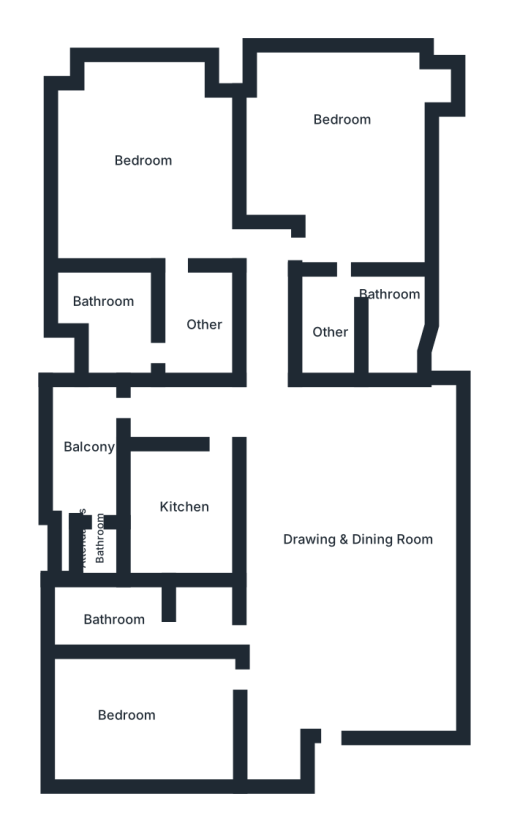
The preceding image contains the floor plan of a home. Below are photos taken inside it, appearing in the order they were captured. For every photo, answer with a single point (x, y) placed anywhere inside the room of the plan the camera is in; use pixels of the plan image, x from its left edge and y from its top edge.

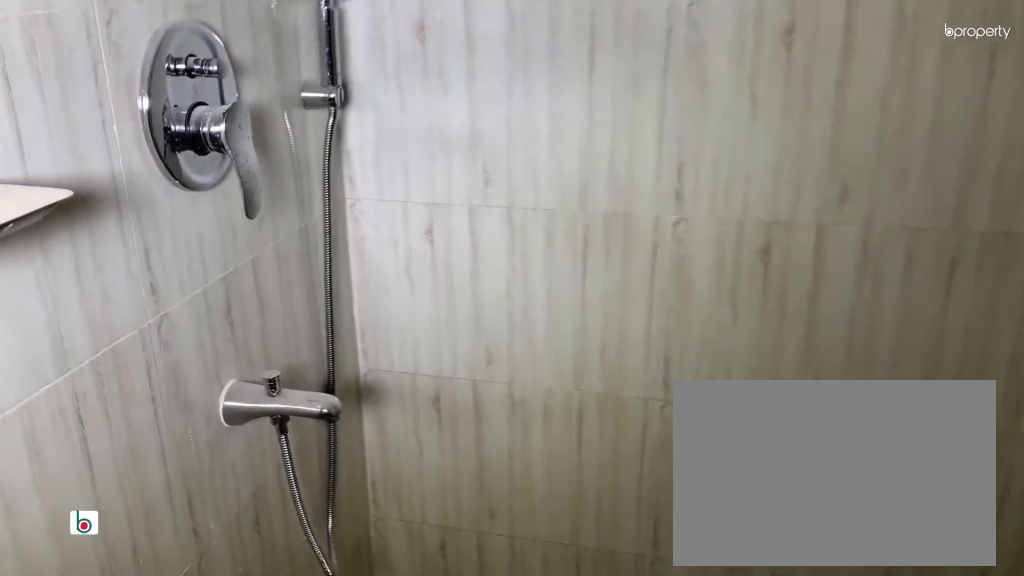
(118, 622)
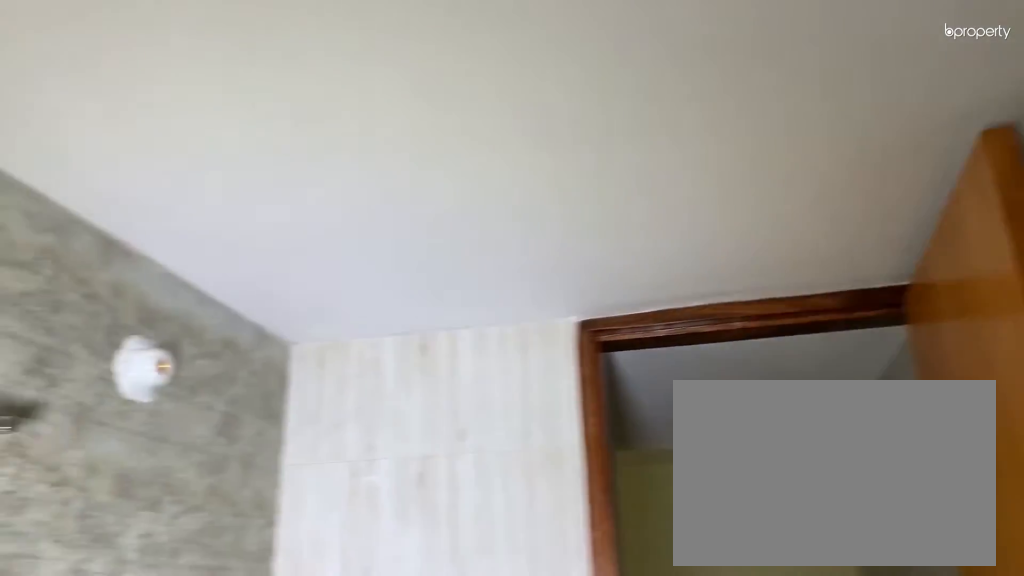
(118, 622)
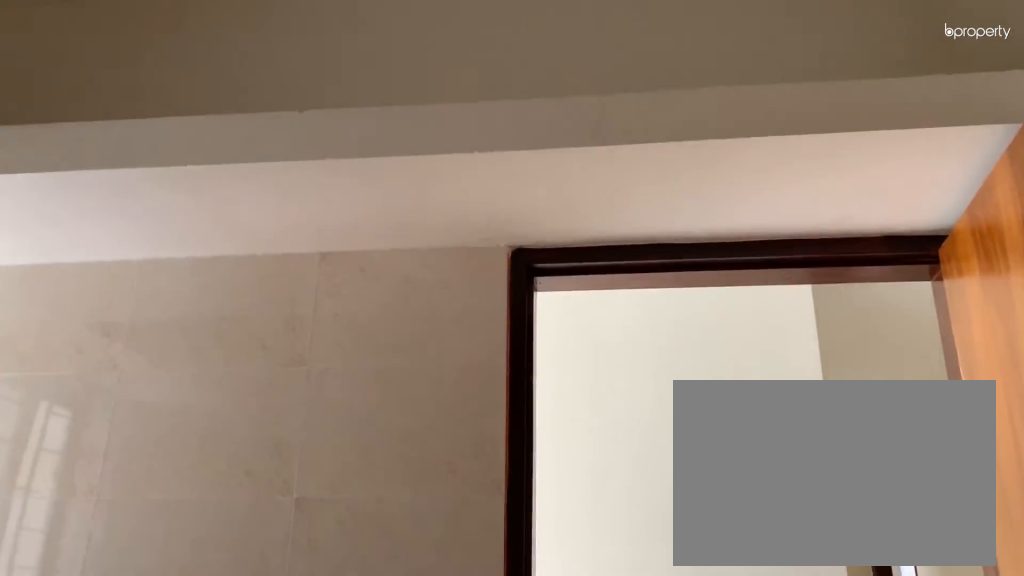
(183, 517)
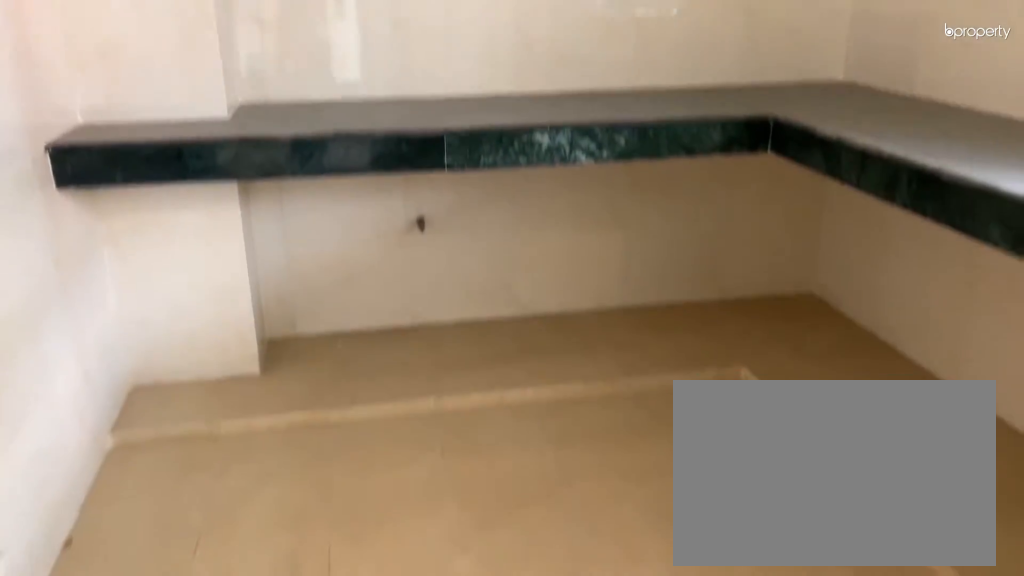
(188, 508)
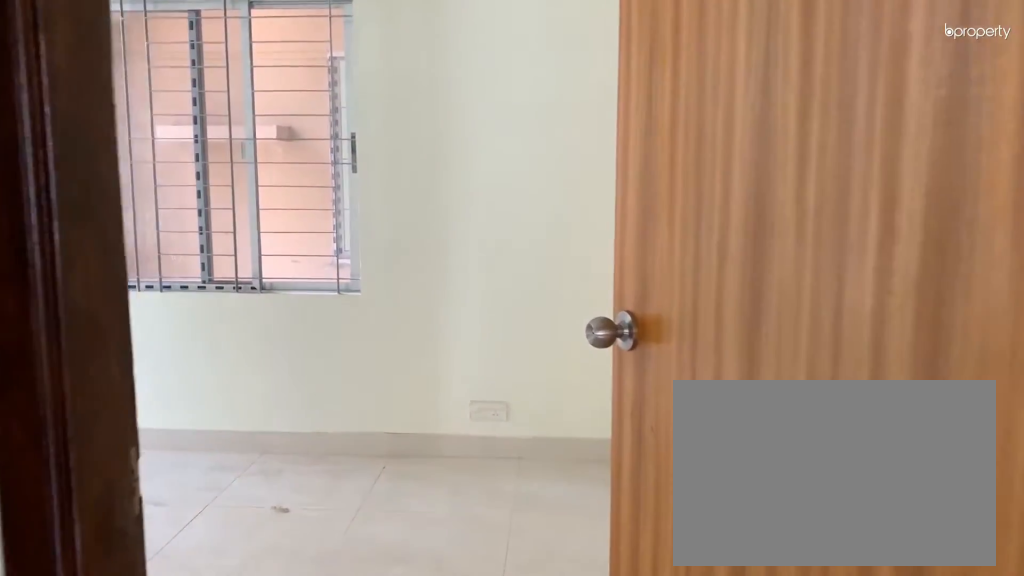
(345, 158)
